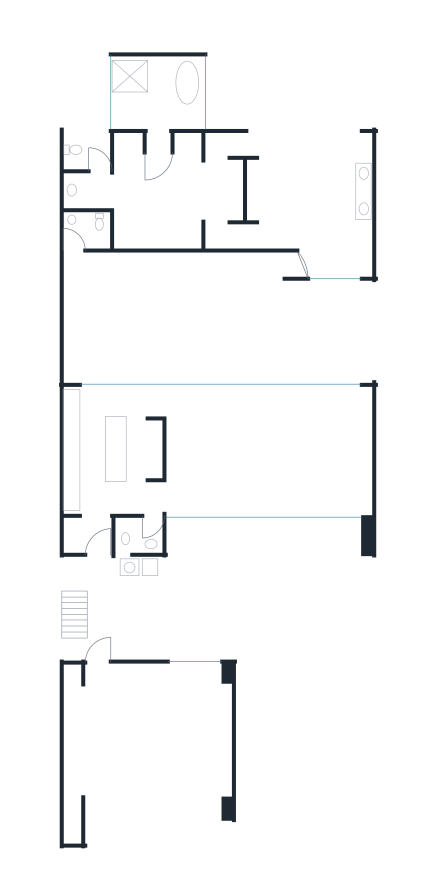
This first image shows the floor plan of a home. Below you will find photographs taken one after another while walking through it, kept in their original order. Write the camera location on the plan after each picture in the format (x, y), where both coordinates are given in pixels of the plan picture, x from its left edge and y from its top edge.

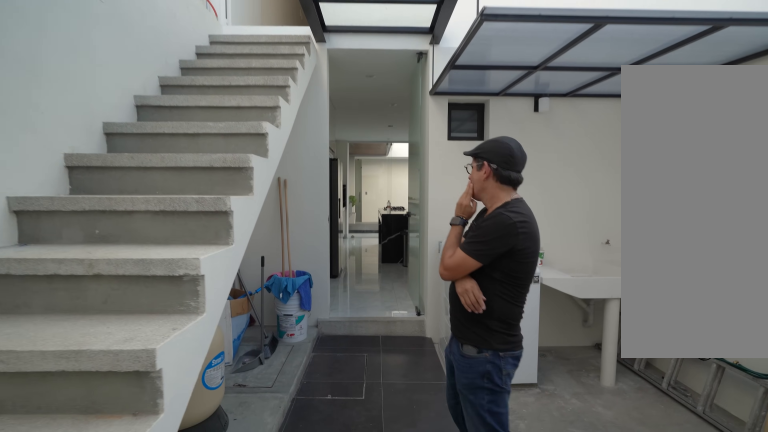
(93, 594)
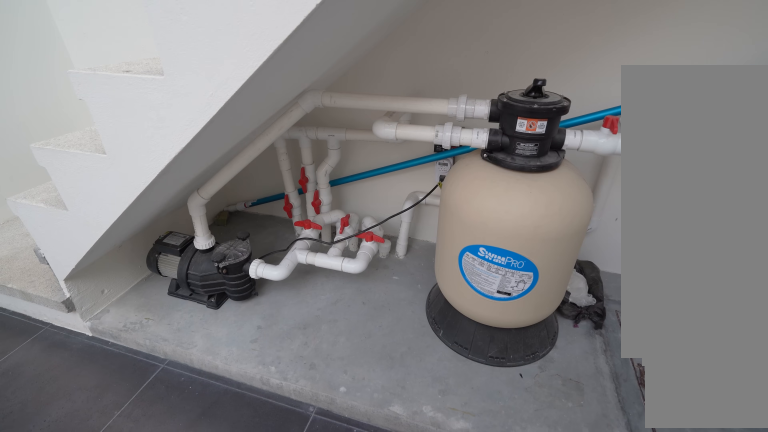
(93, 592)
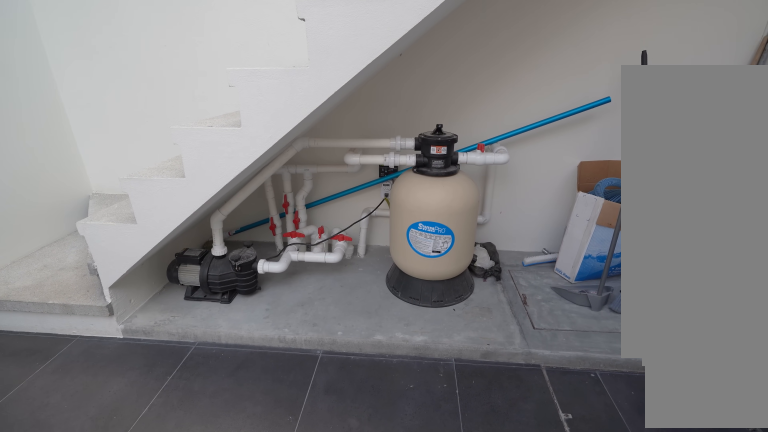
(93, 594)
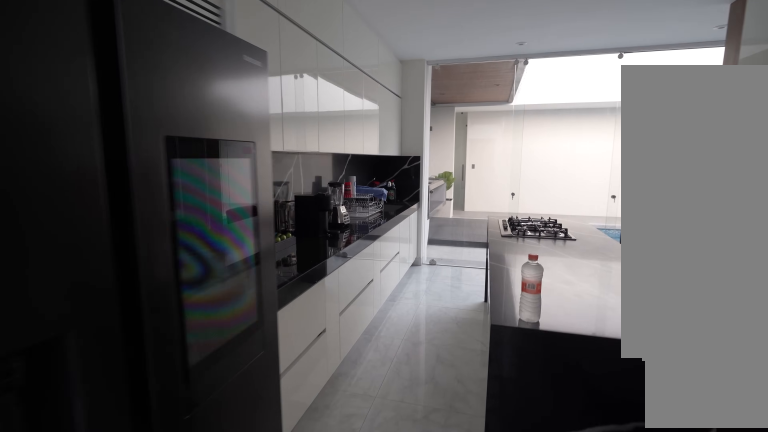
(152, 493)
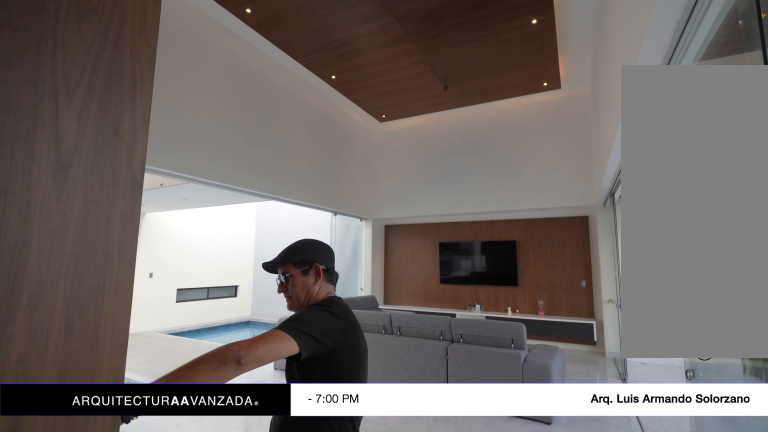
(177, 484)
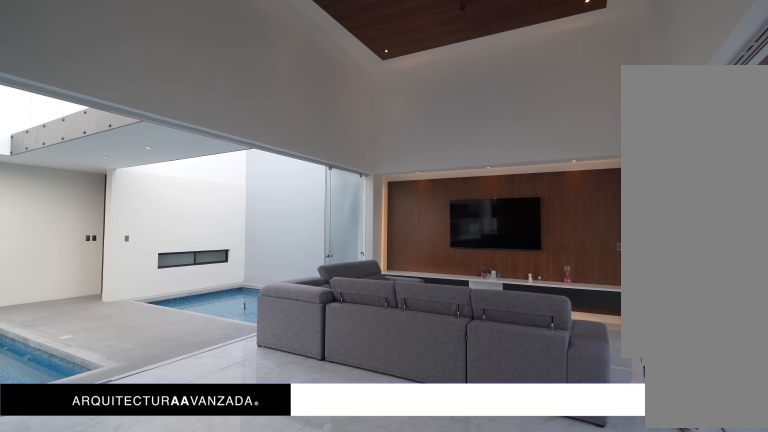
(256, 418)
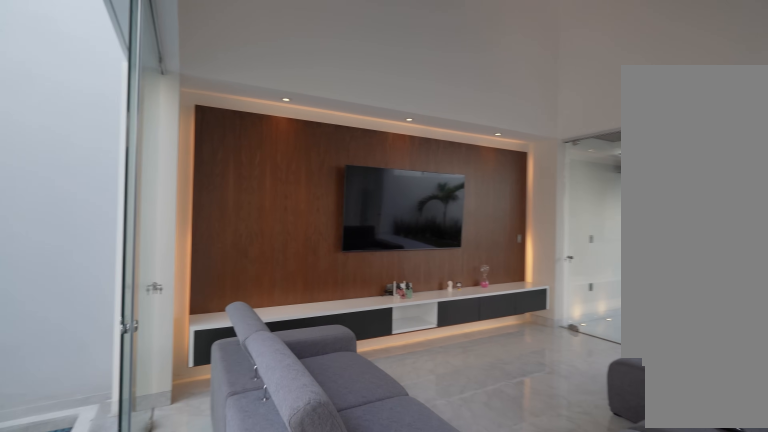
(280, 404)
